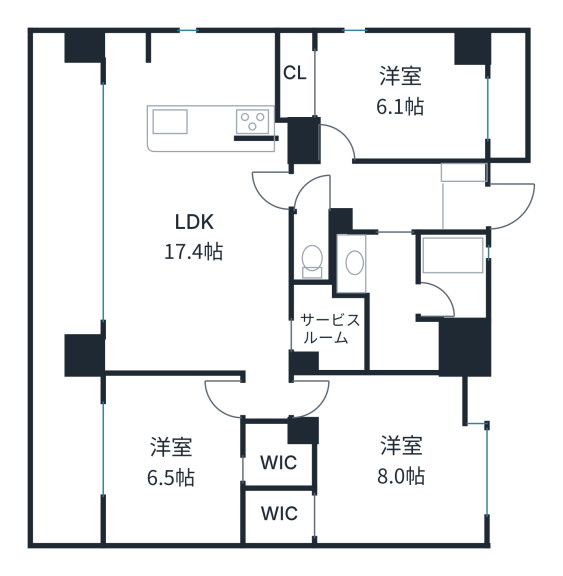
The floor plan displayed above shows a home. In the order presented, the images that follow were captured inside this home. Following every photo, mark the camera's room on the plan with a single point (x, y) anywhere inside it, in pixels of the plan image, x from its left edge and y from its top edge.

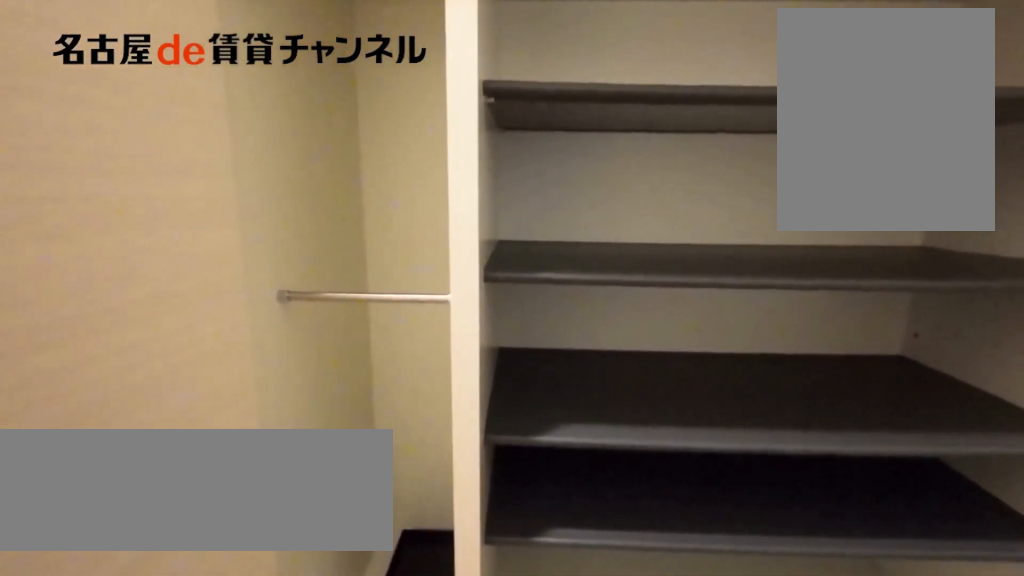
(461, 198)
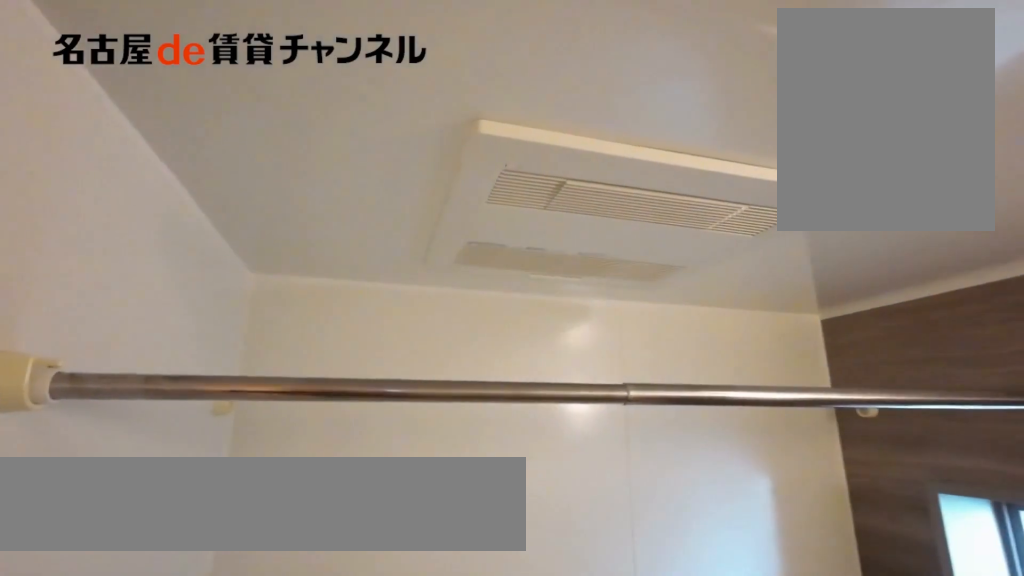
(450, 275)
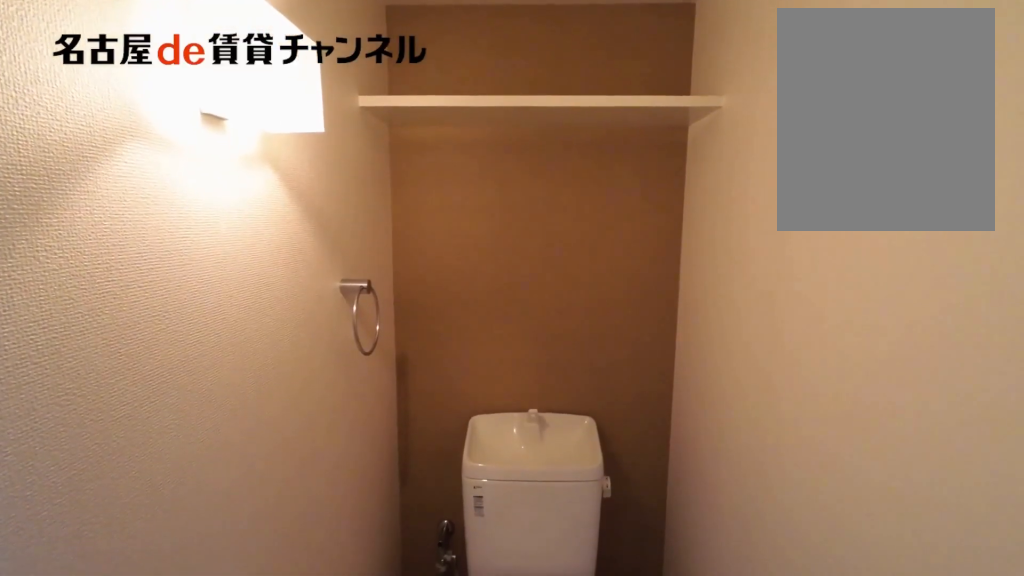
(312, 246)
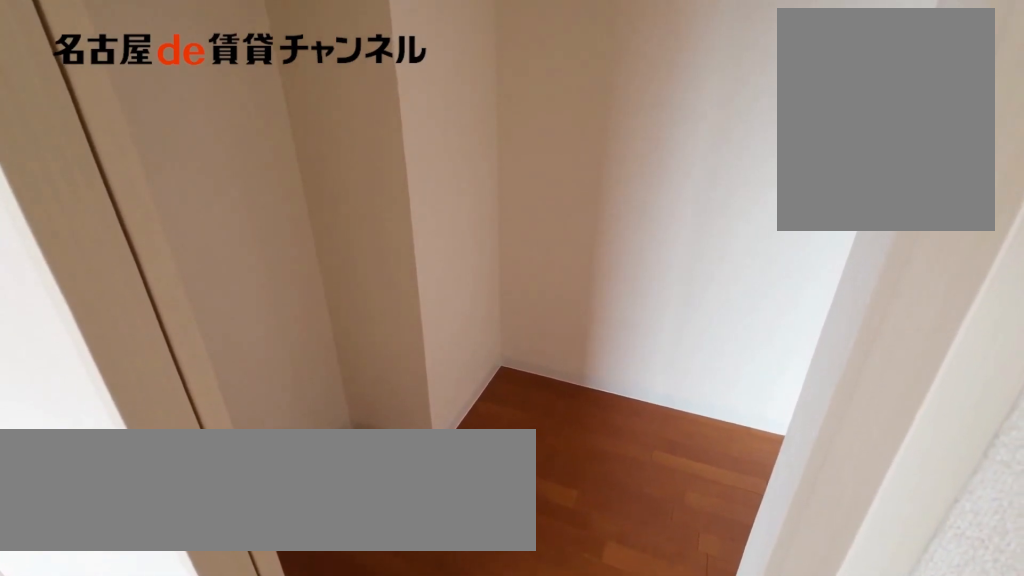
(328, 328)
